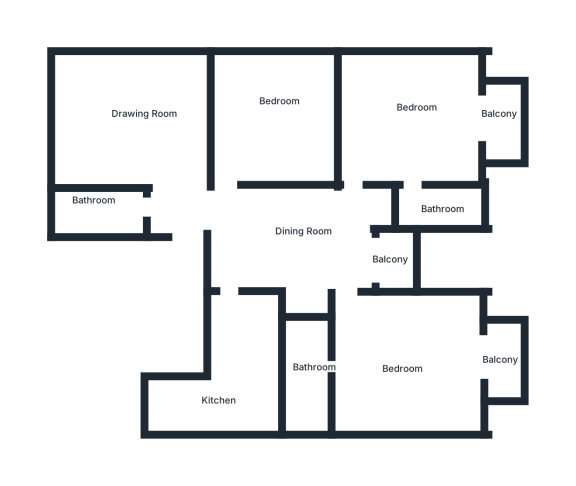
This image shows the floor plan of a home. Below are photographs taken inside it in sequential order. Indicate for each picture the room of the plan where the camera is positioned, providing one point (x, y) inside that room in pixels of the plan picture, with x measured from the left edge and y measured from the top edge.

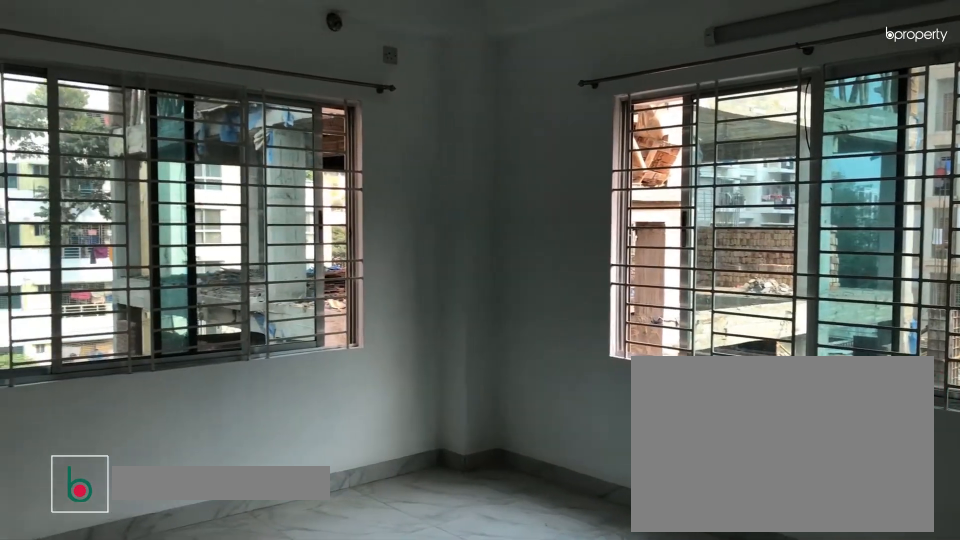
(127, 120)
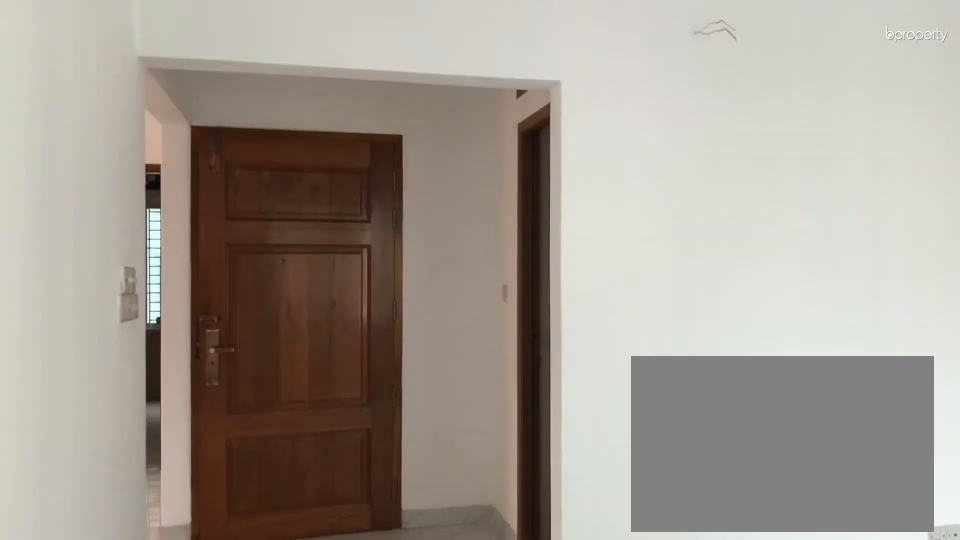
(127, 120)
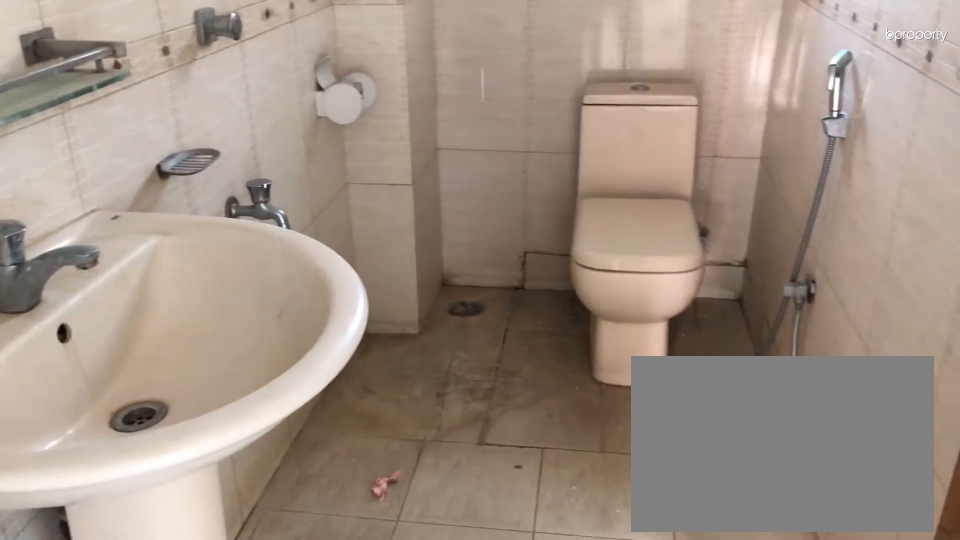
(102, 208)
